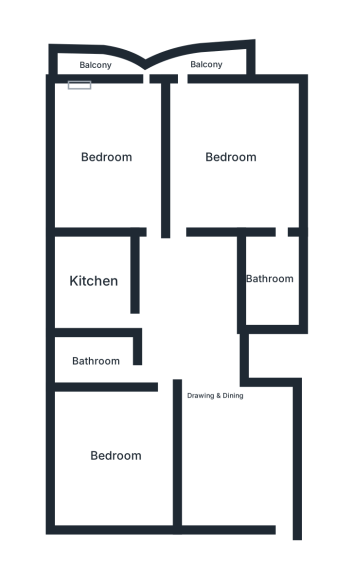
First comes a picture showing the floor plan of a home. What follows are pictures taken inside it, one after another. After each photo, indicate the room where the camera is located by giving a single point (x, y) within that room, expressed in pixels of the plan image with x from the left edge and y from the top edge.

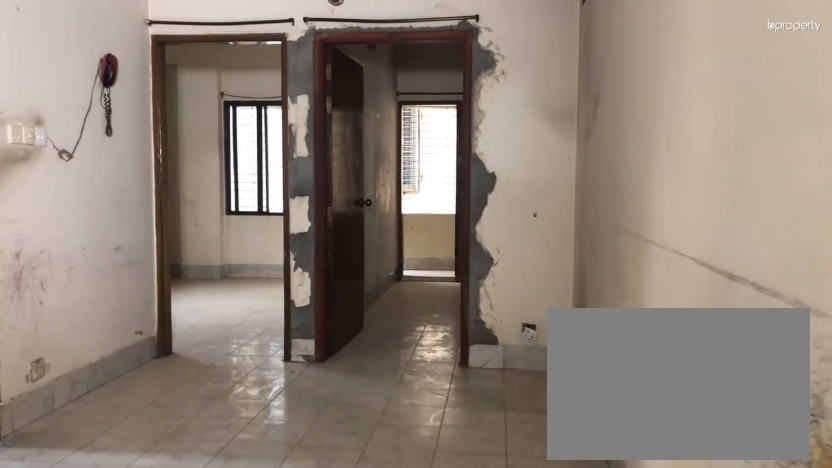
(217, 395)
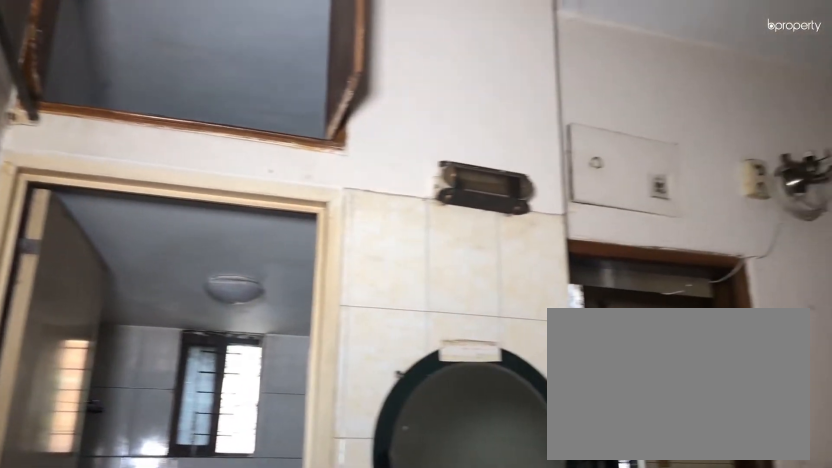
(217, 395)
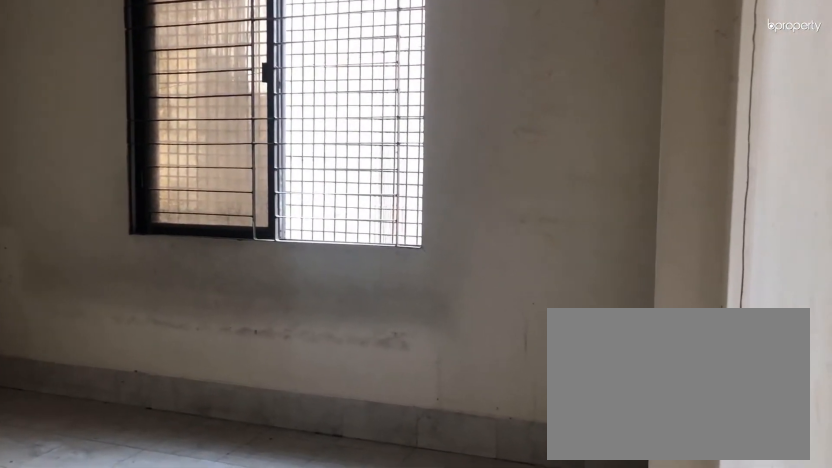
(116, 456)
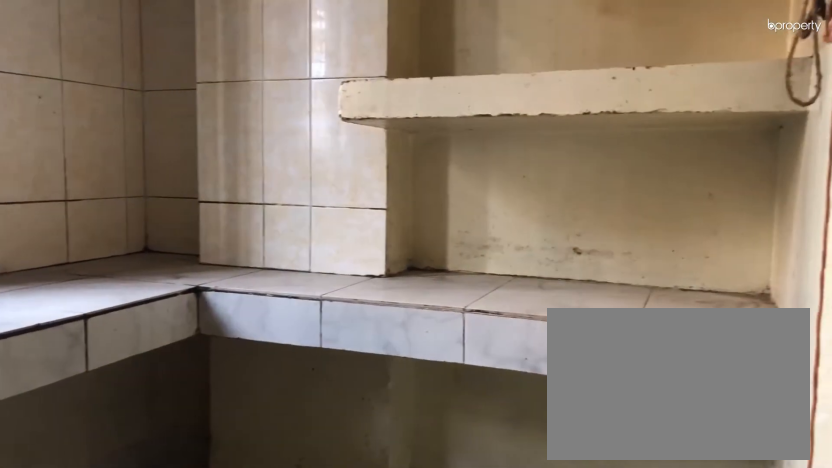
(94, 280)
